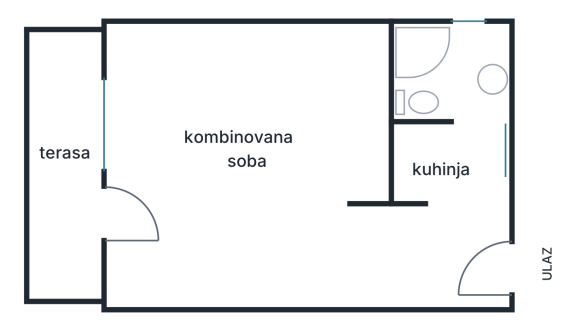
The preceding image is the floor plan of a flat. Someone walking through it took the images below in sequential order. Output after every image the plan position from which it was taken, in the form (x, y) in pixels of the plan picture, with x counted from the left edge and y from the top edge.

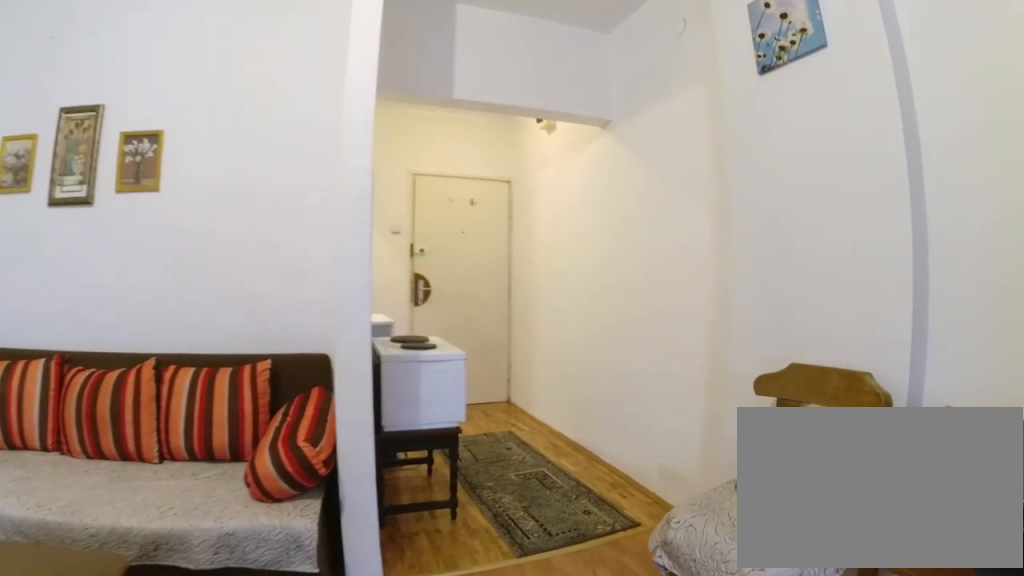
(235, 222)
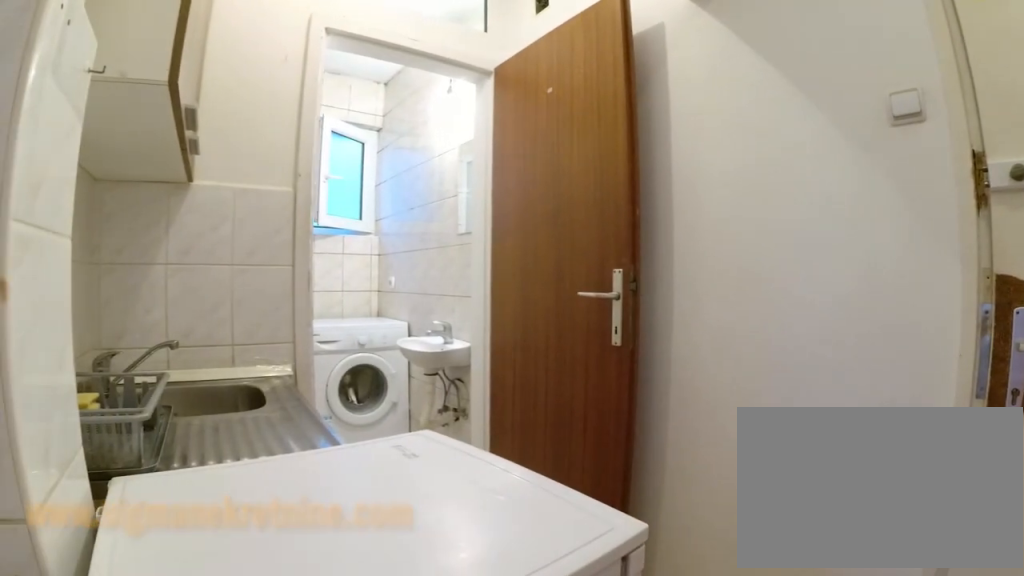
(422, 246)
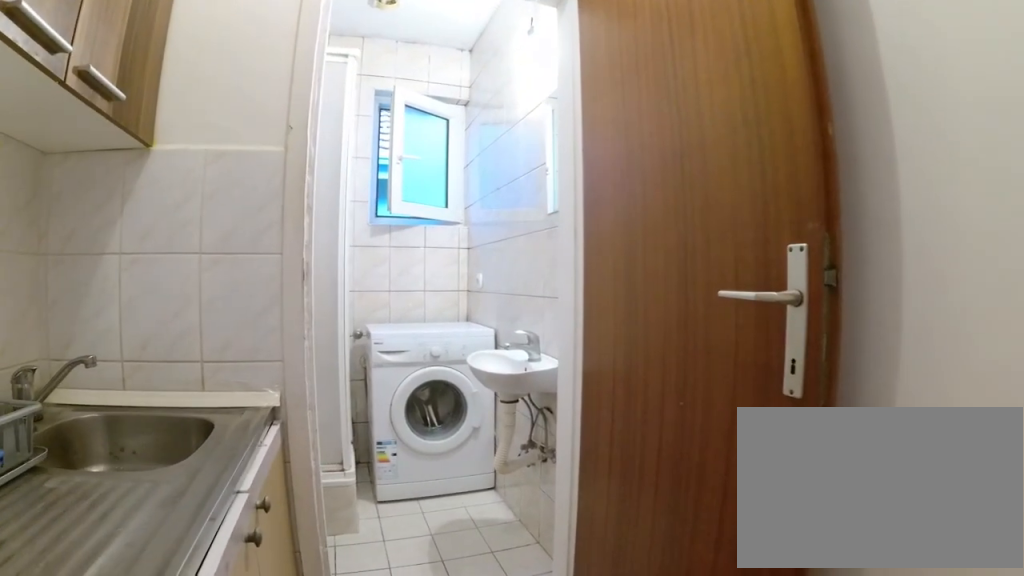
(454, 195)
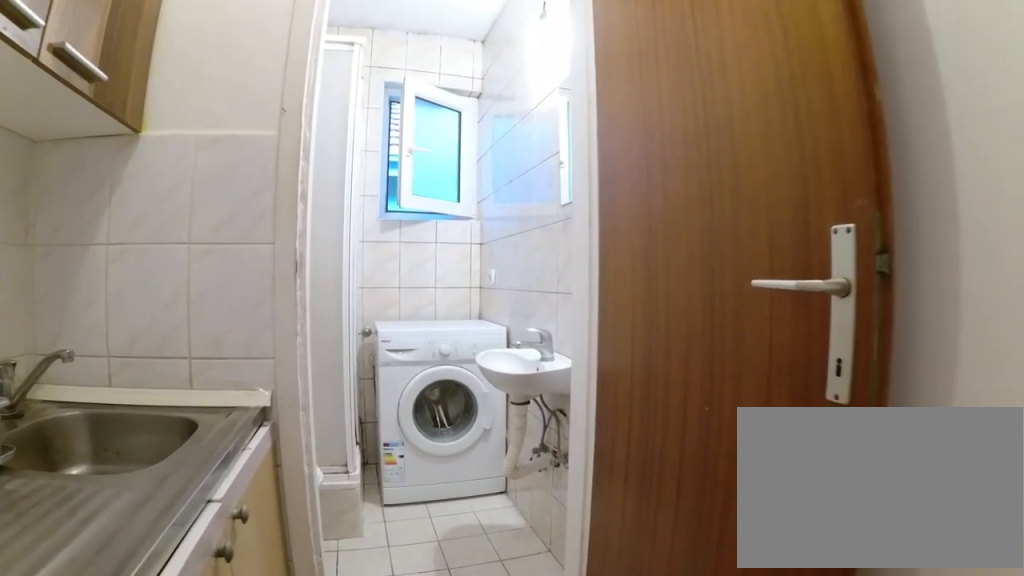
(457, 188)
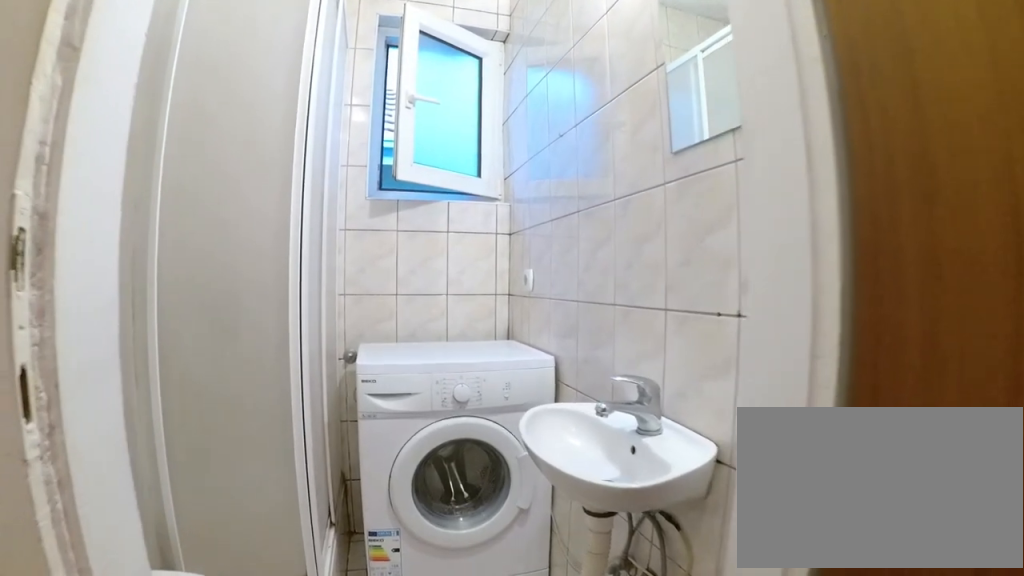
(469, 150)
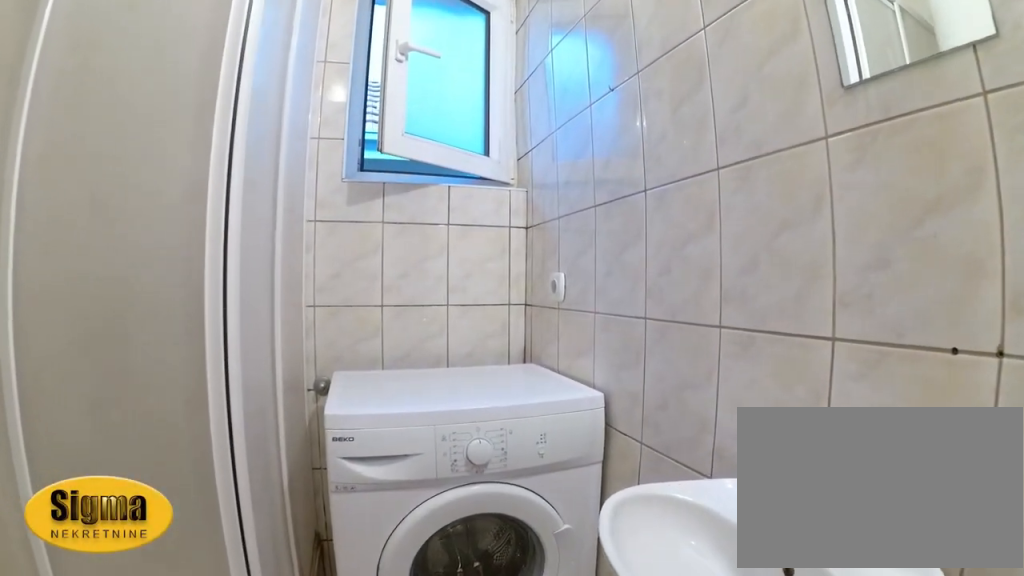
(474, 117)
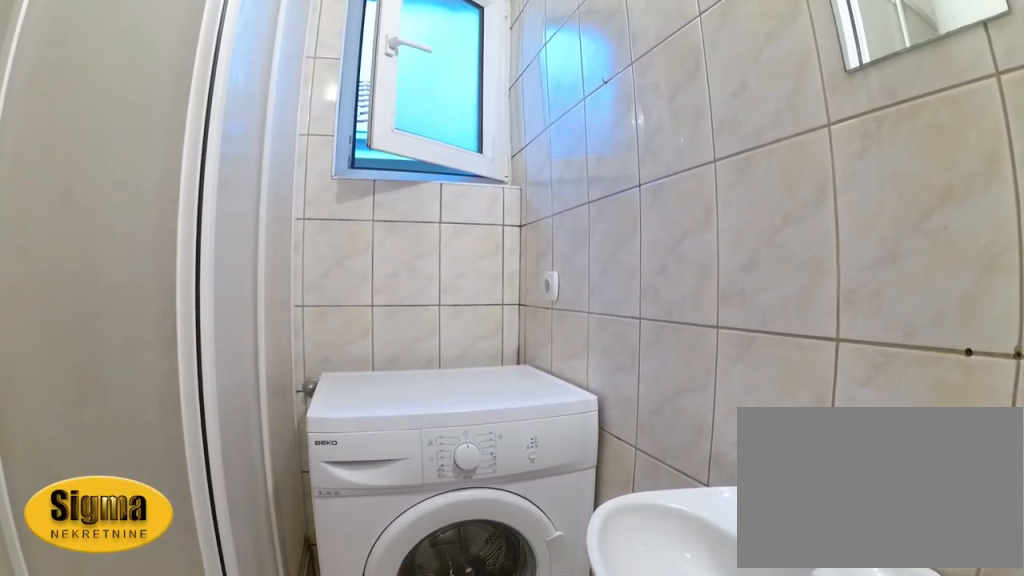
(473, 109)
